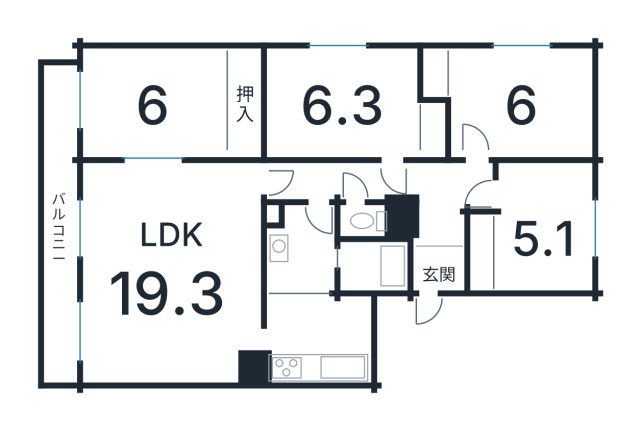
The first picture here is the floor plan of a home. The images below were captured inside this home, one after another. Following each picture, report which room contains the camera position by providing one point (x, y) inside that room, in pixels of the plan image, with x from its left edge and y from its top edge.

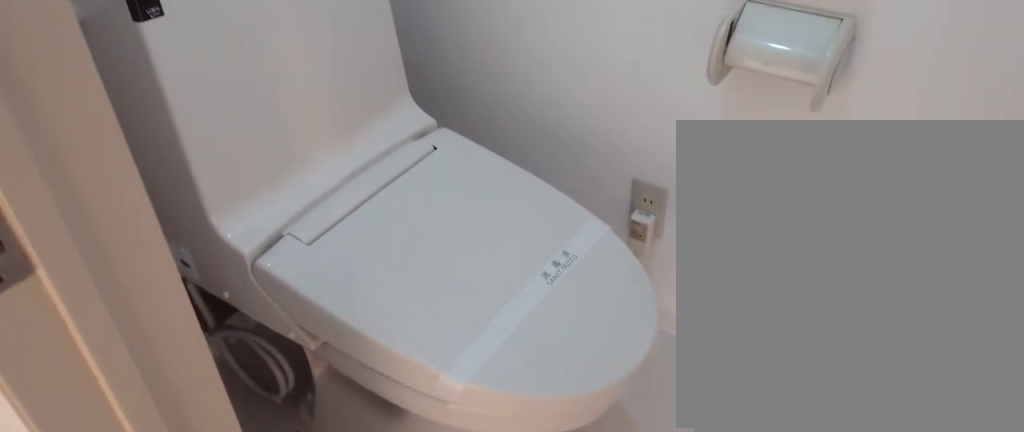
(364, 213)
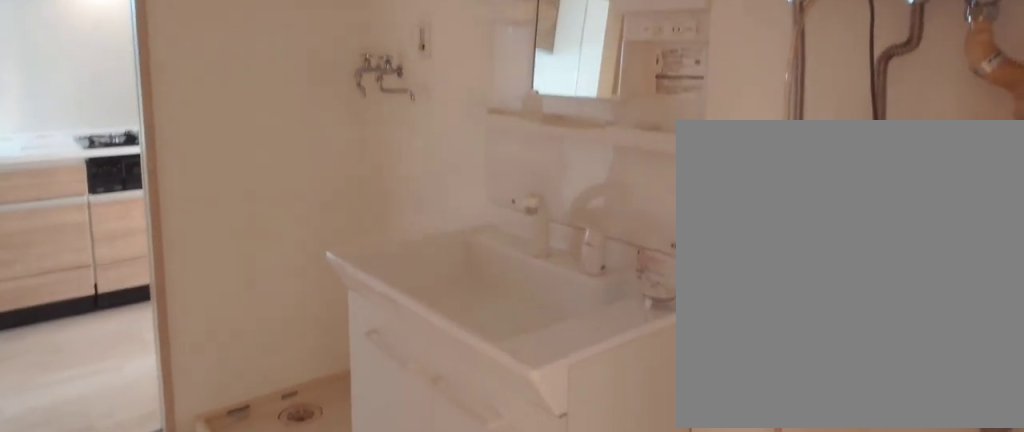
(300, 252)
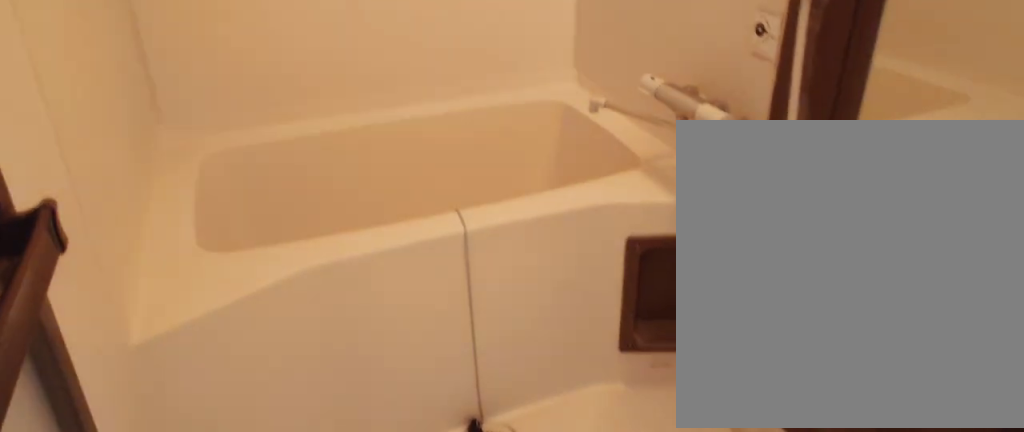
(366, 271)
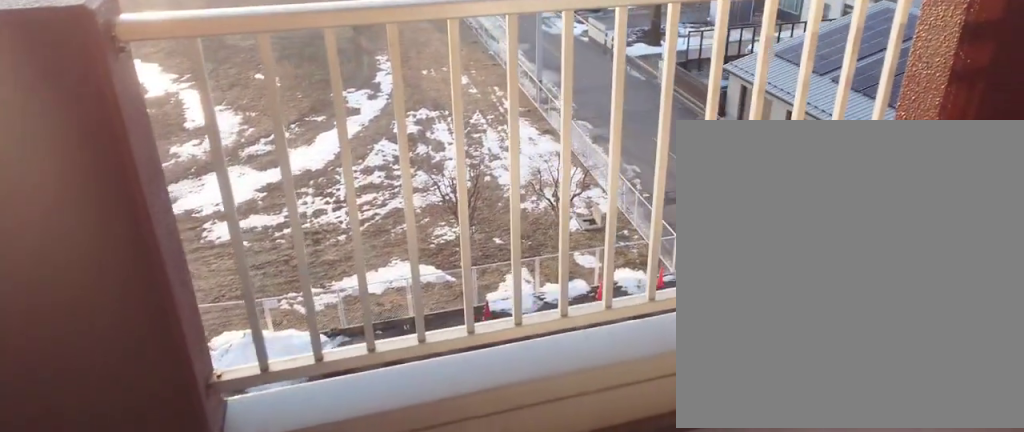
(58, 208)
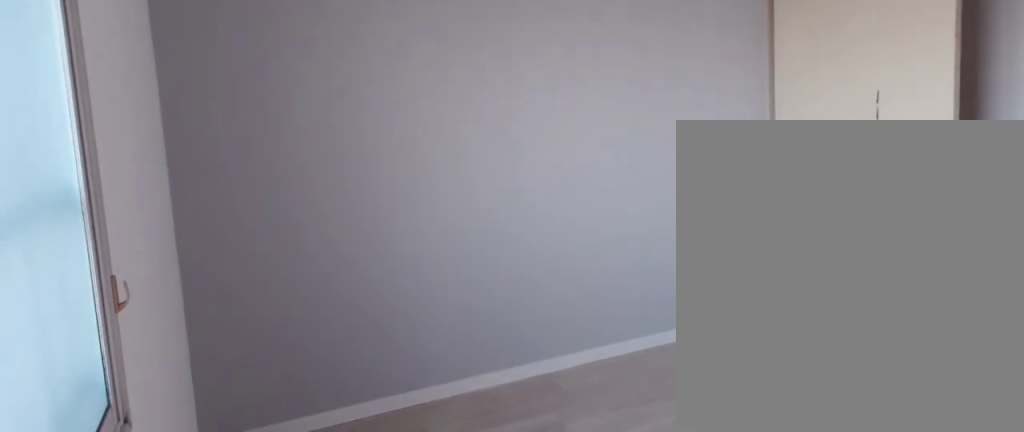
(536, 238)
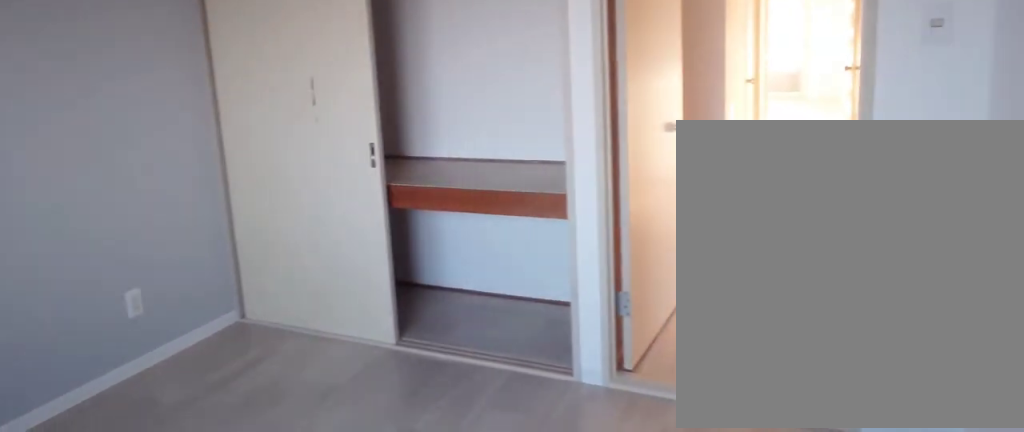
(536, 238)
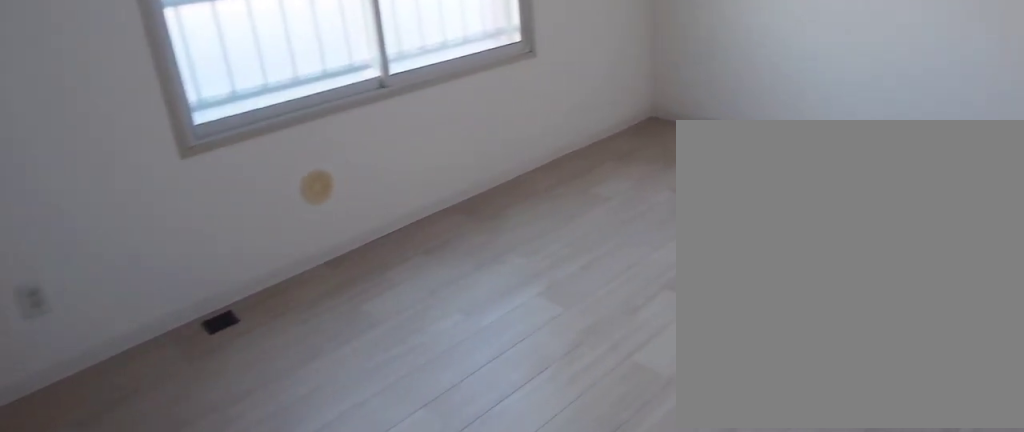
(514, 110)
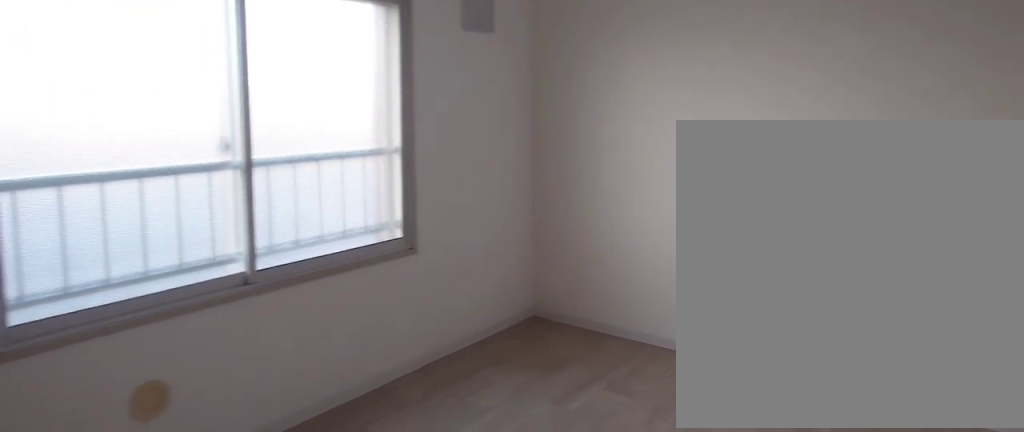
(514, 110)
